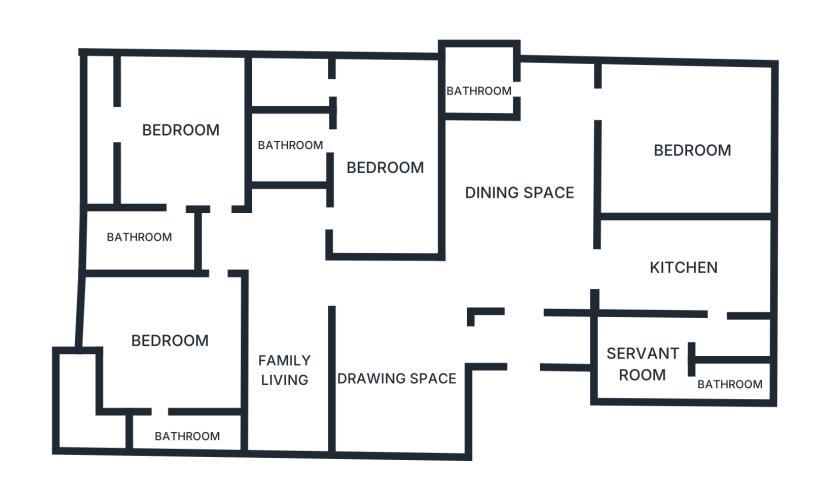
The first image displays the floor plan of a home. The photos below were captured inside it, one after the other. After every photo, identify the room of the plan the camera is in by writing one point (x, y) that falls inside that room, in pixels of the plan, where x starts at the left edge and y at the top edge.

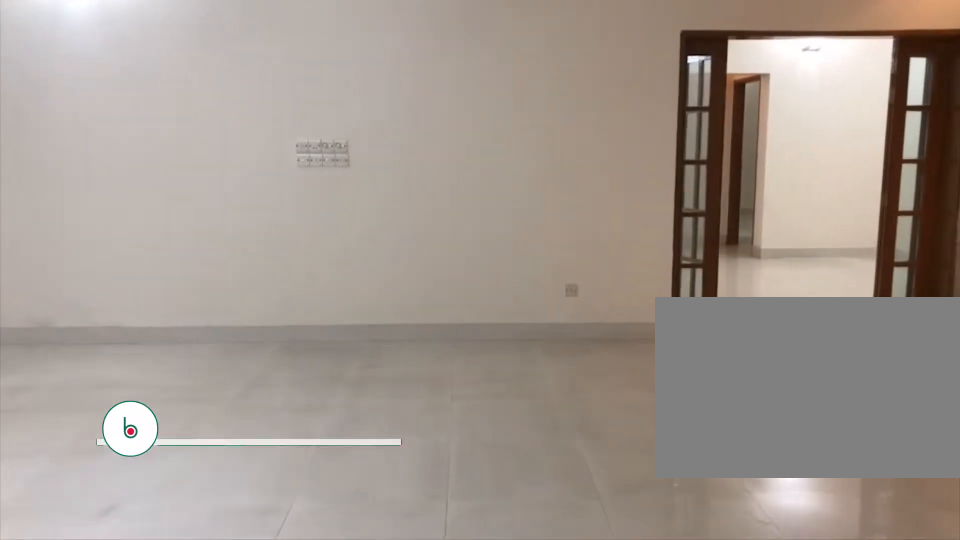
(431, 363)
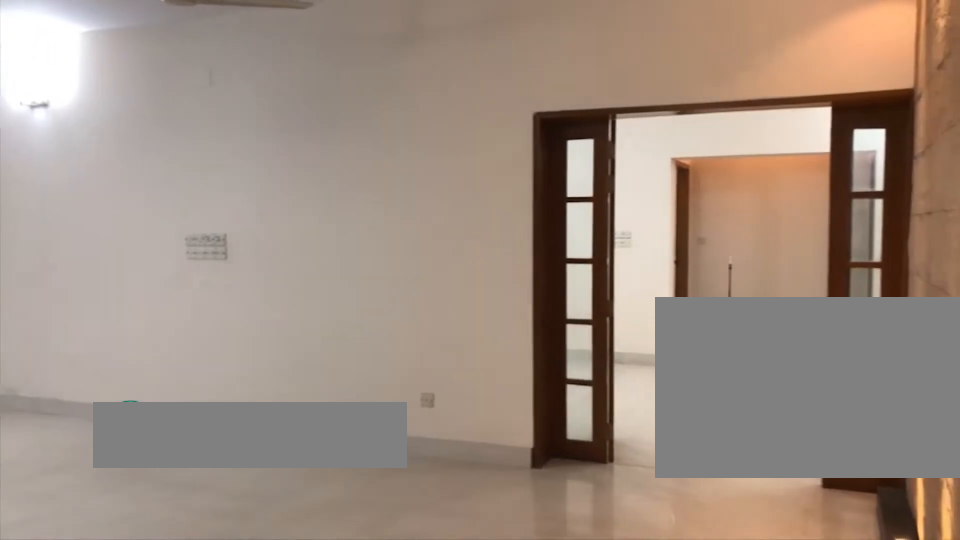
(431, 363)
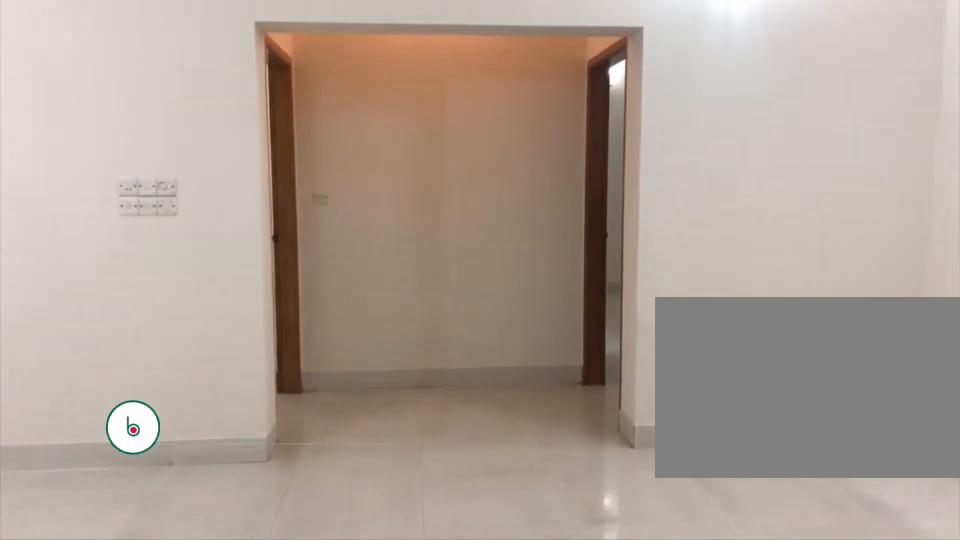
(341, 289)
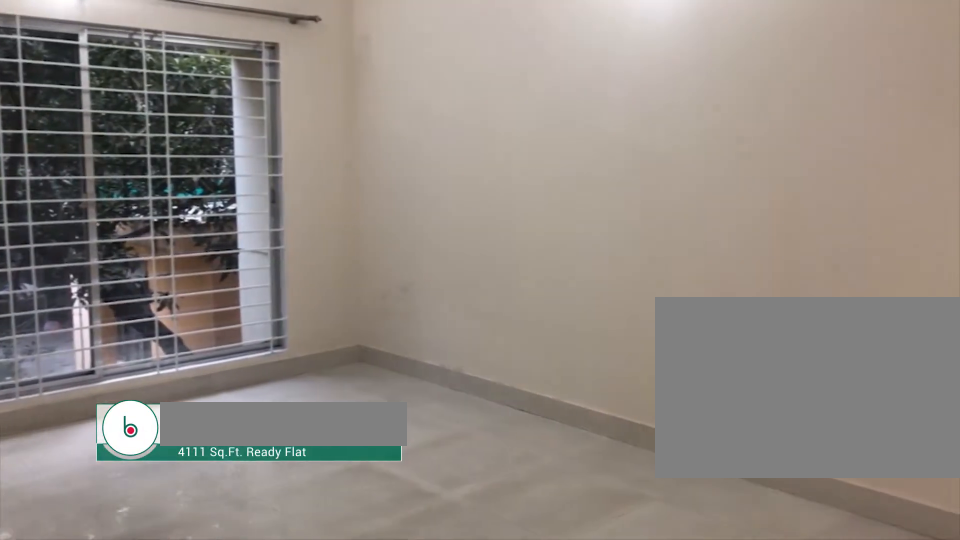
(383, 182)
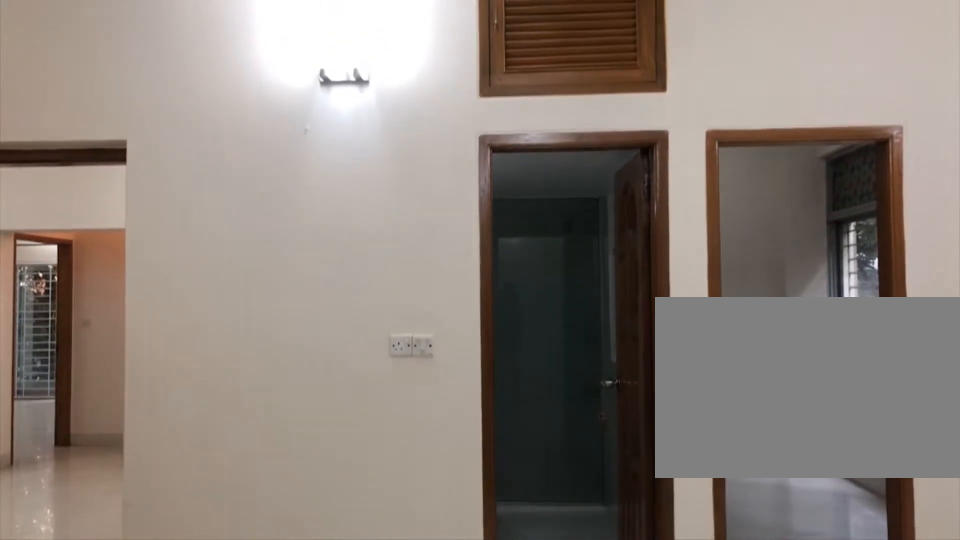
(383, 182)
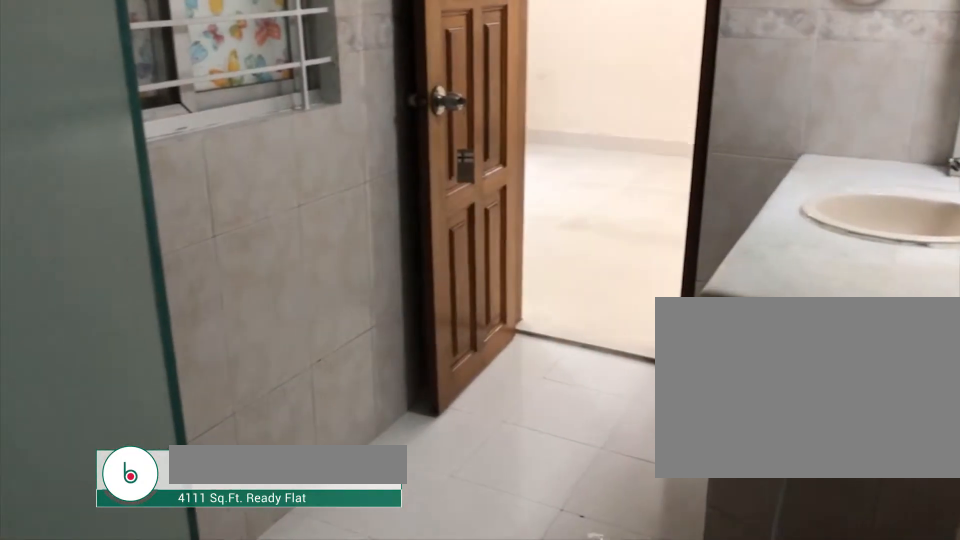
(288, 149)
